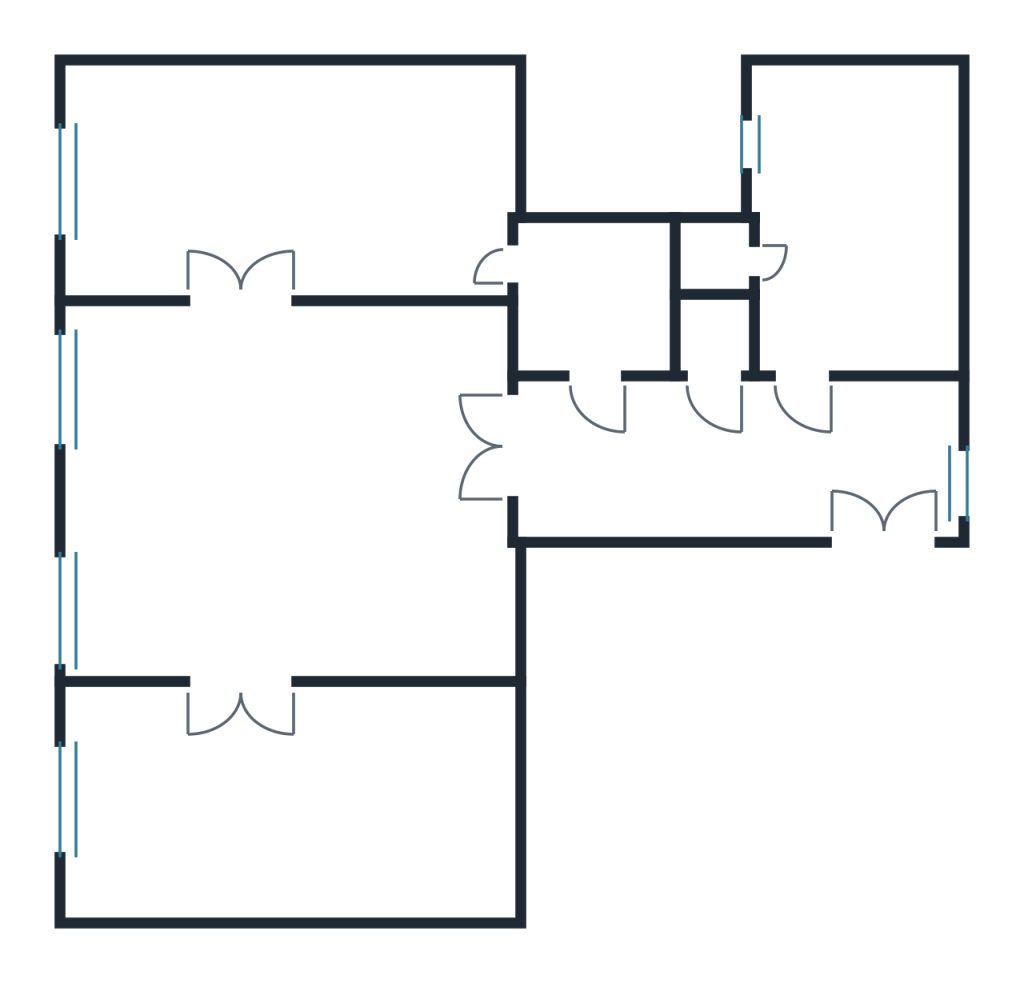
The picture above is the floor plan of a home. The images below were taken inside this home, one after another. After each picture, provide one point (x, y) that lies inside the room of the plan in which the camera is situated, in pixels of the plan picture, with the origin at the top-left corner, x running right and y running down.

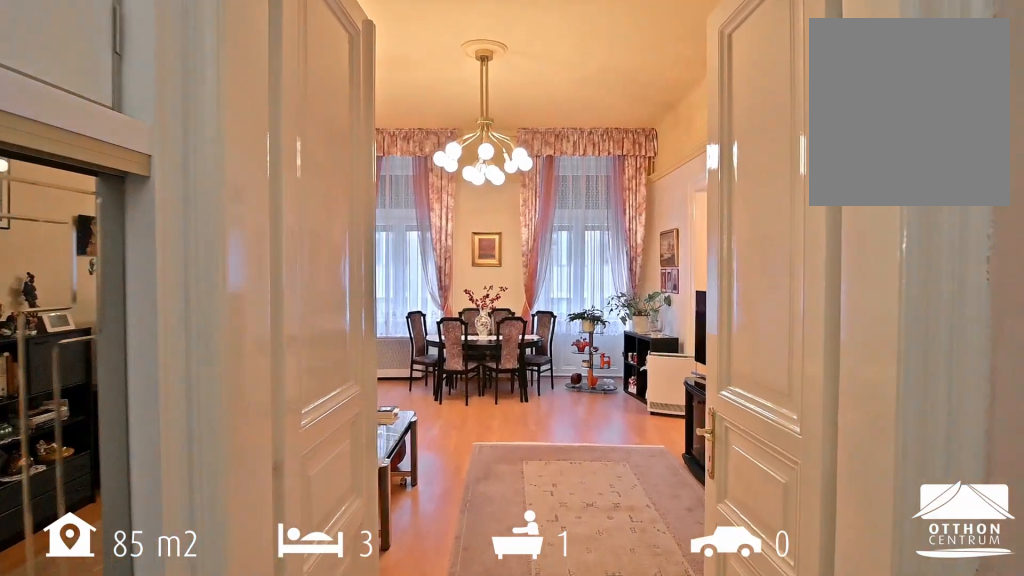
(296, 517)
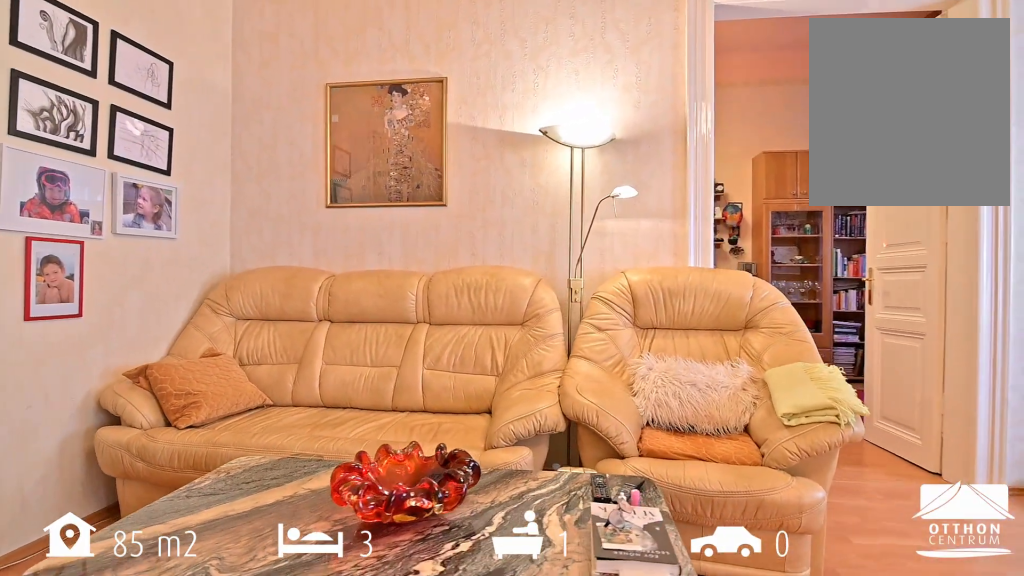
(296, 517)
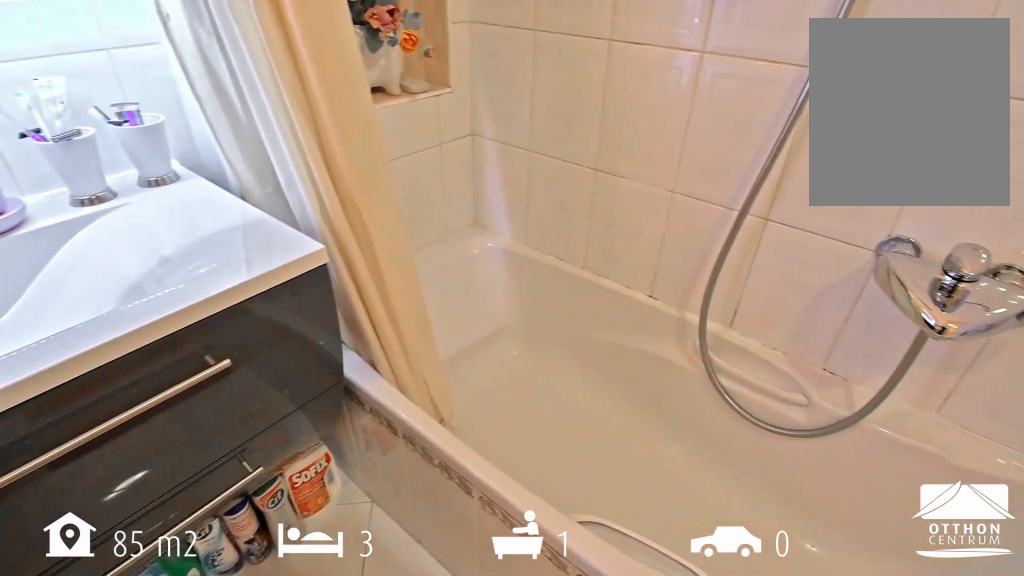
(605, 305)
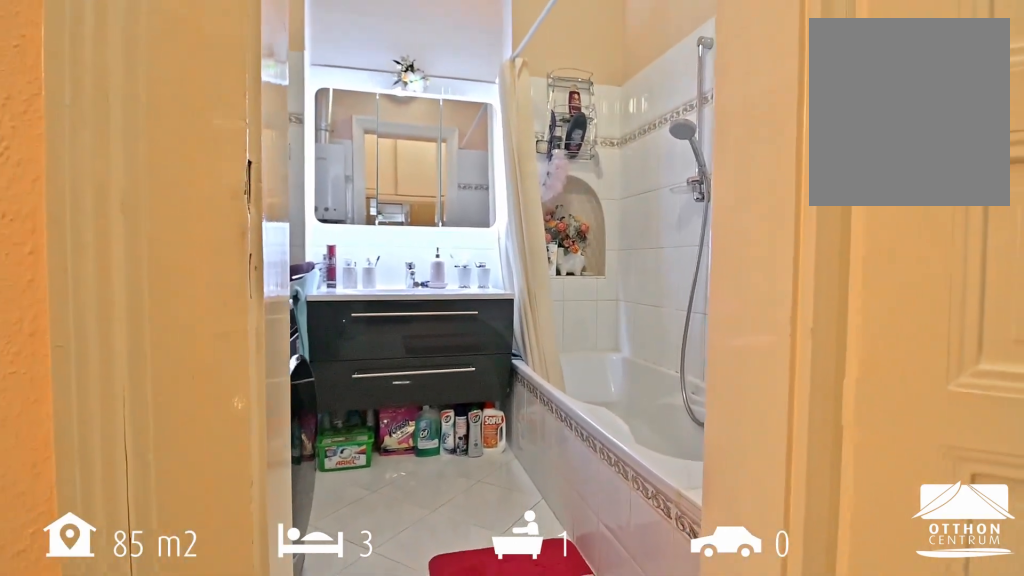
(545, 335)
